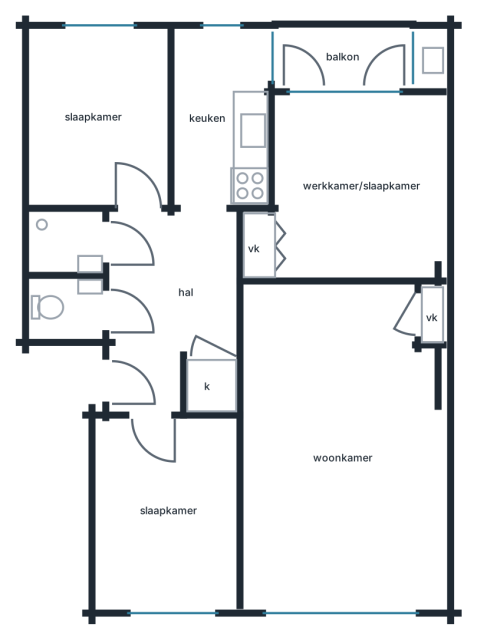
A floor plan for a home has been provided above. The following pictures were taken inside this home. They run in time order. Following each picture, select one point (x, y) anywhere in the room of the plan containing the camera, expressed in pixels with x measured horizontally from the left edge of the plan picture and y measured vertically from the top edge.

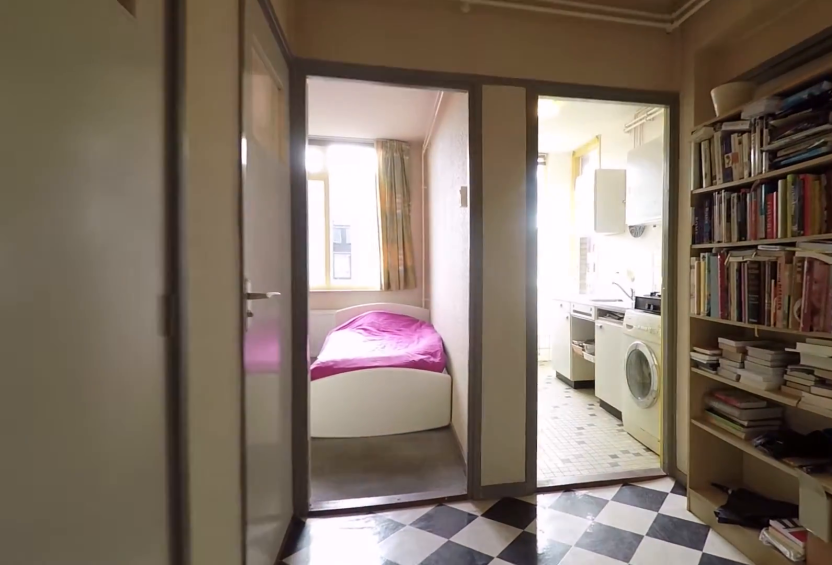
(166, 300)
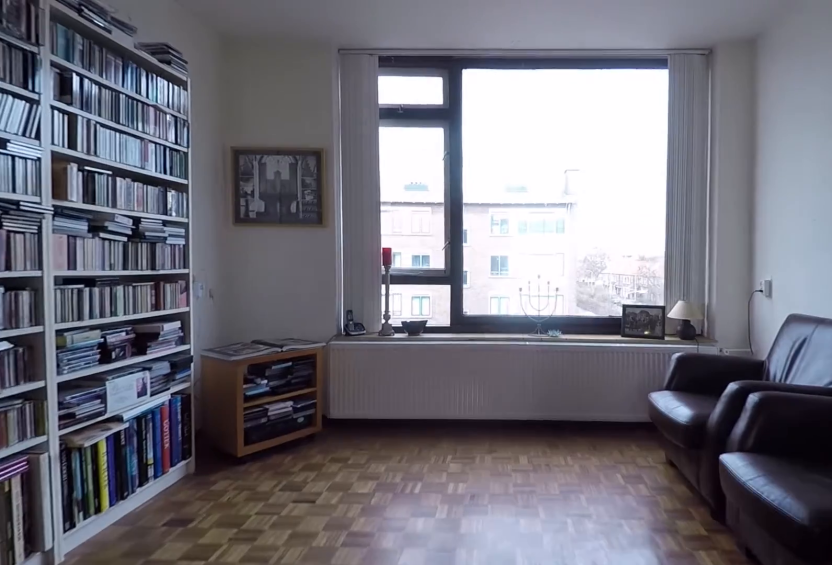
(340, 451)
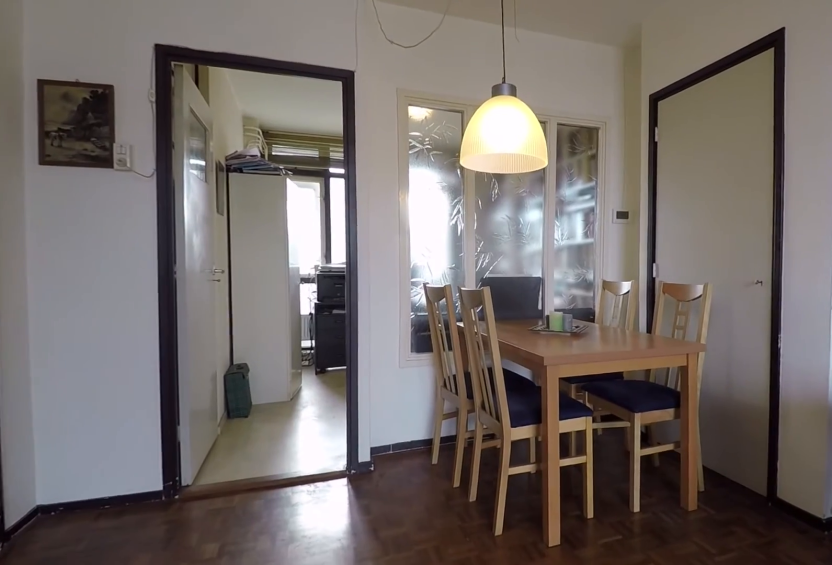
(340, 451)
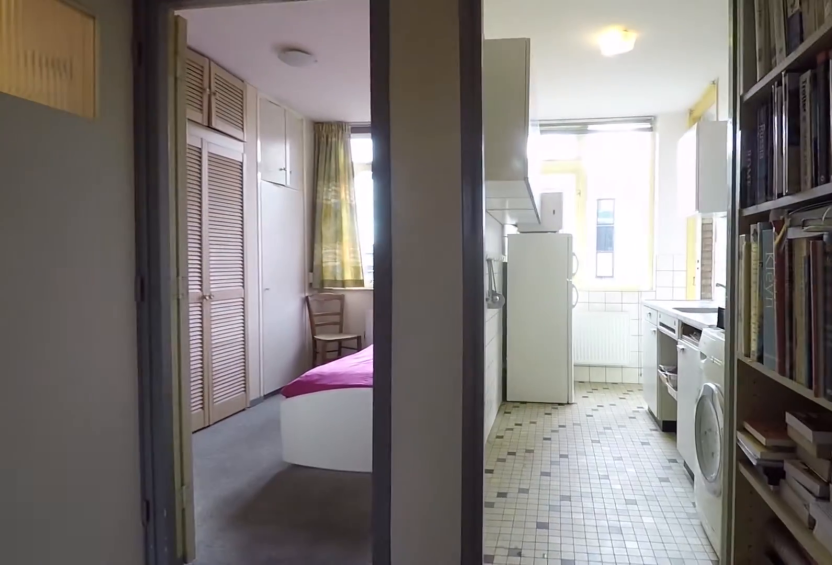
(167, 301)
